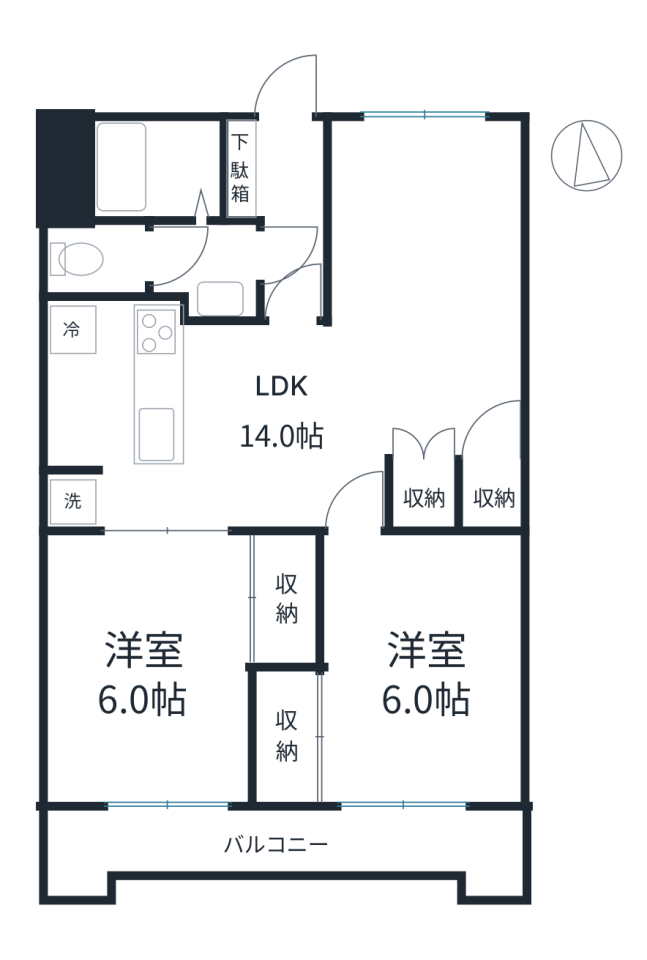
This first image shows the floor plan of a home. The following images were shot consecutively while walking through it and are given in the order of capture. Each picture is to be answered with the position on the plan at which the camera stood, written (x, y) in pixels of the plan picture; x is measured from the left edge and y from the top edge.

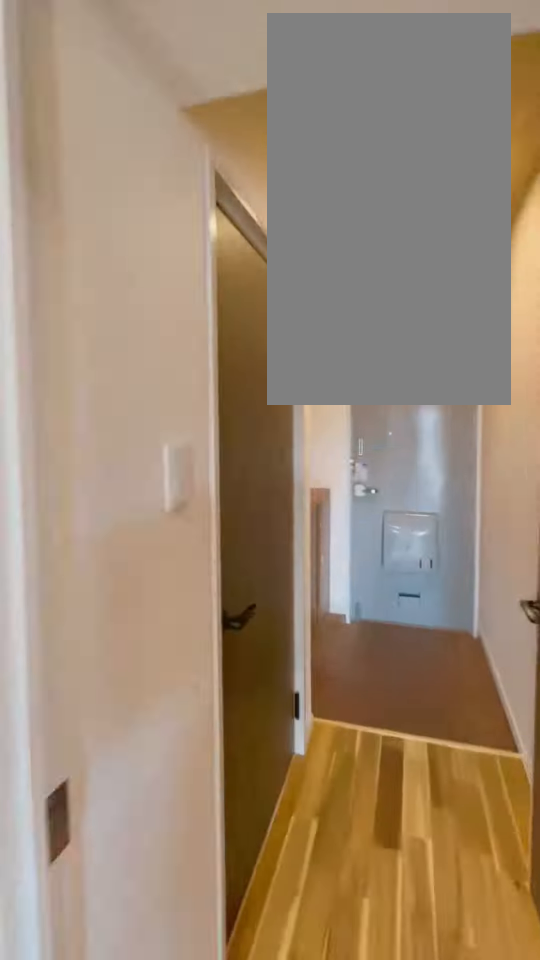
(290, 376)
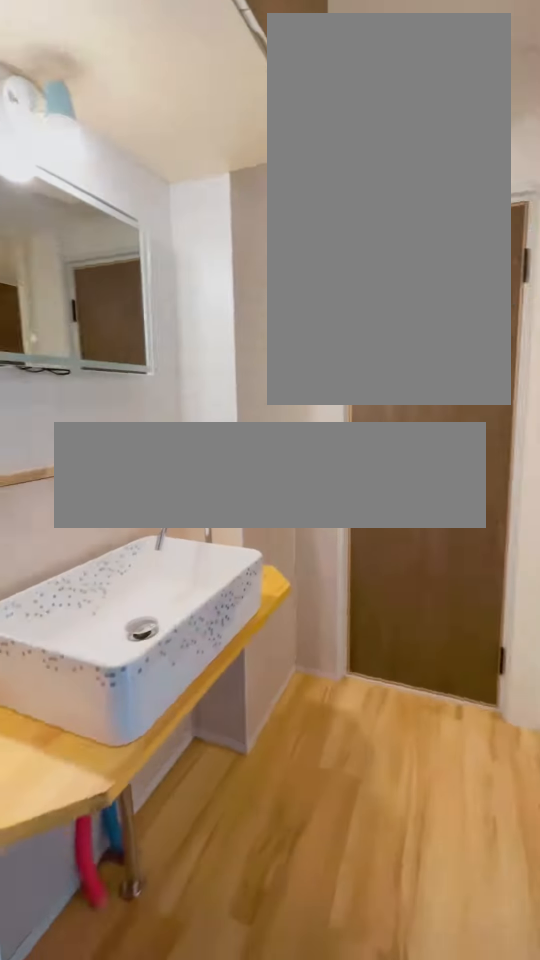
(268, 264)
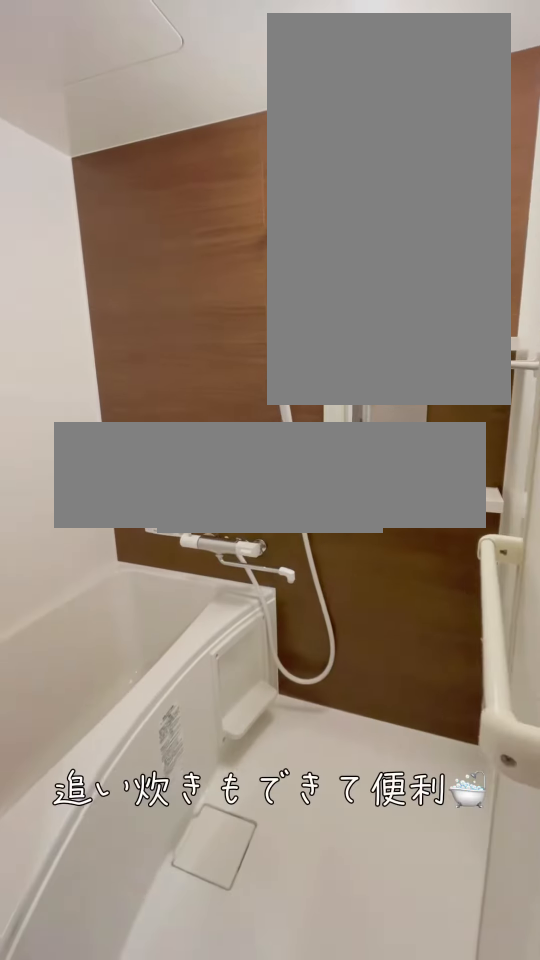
(183, 244)
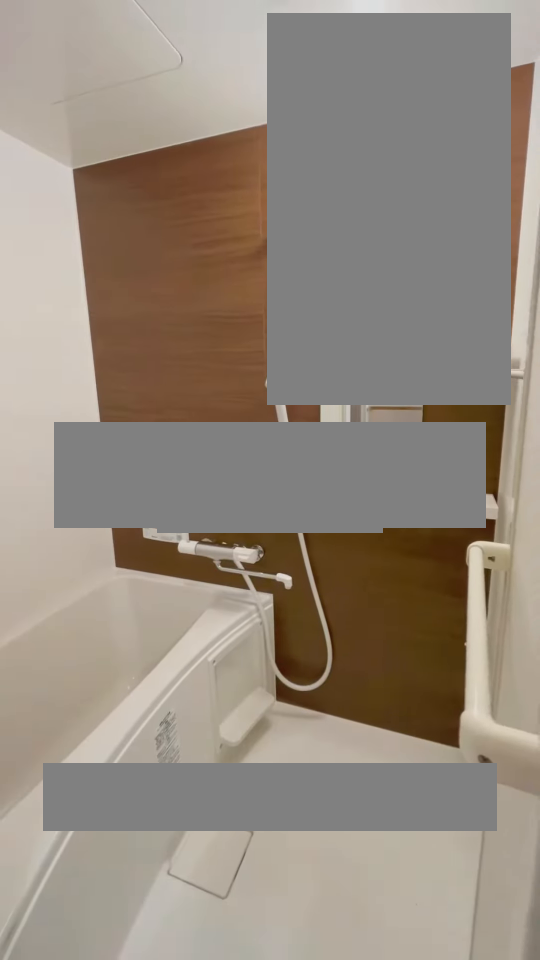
(183, 244)
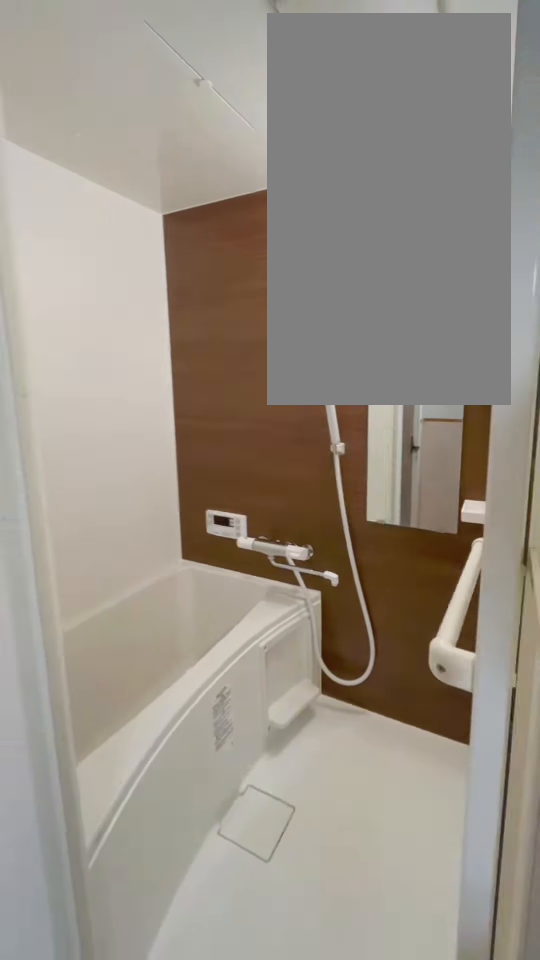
(186, 257)
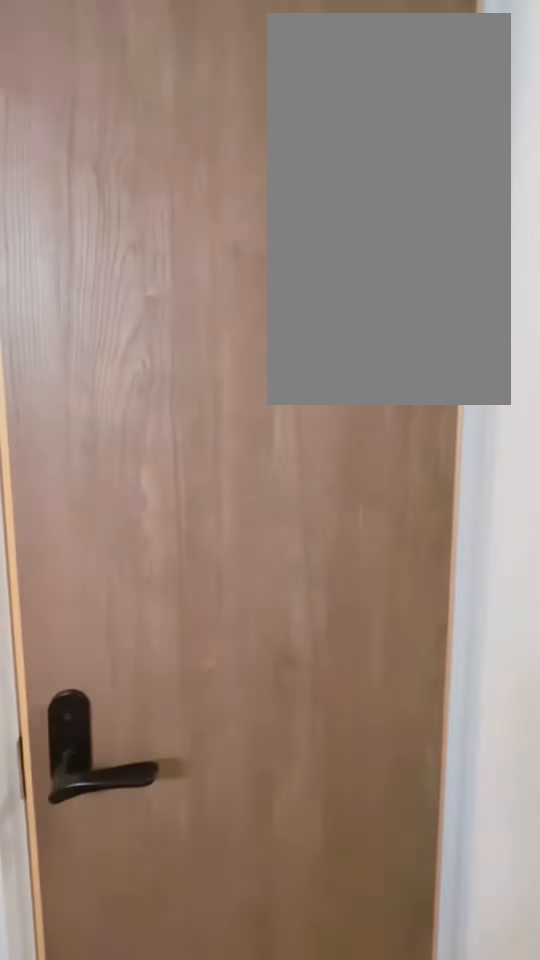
(171, 248)
